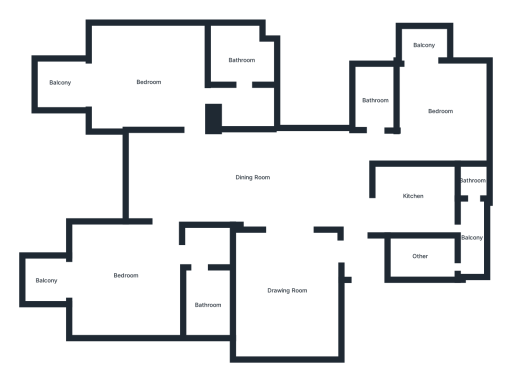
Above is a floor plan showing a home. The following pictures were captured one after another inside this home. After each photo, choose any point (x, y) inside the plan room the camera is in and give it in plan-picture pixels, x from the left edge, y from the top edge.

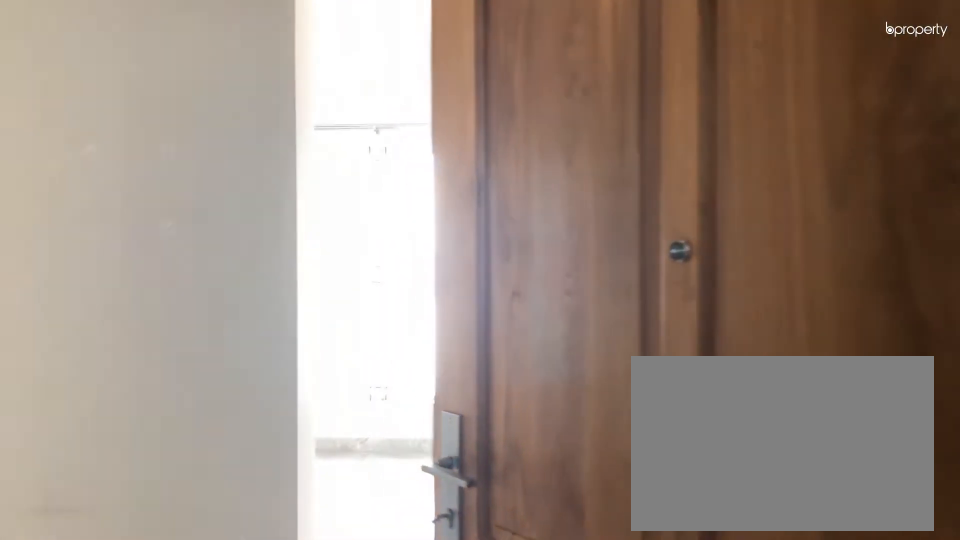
(350, 207)
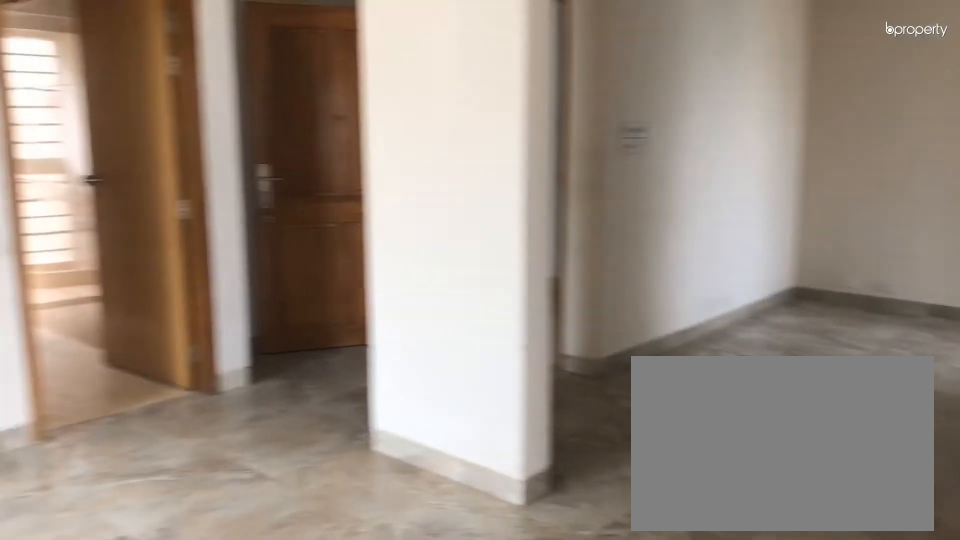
(252, 178)
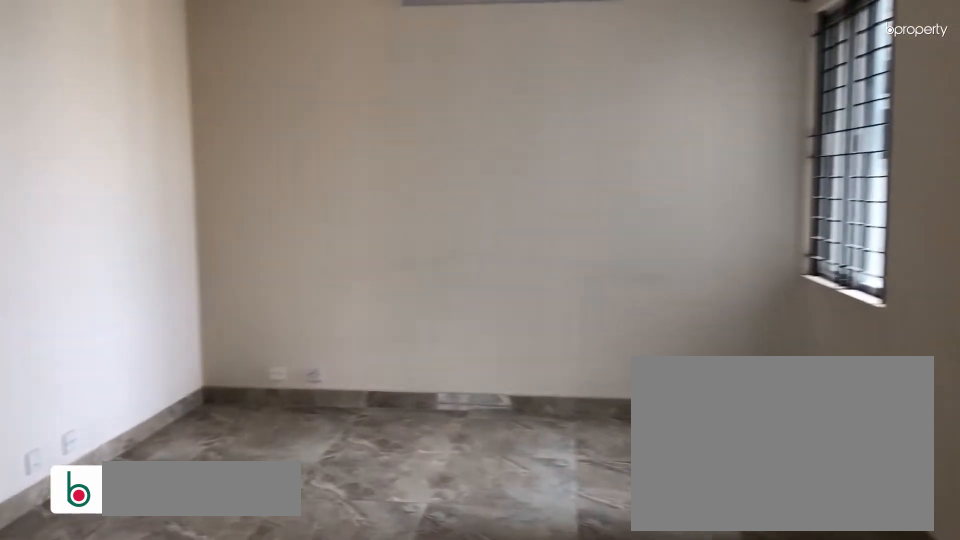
(285, 292)
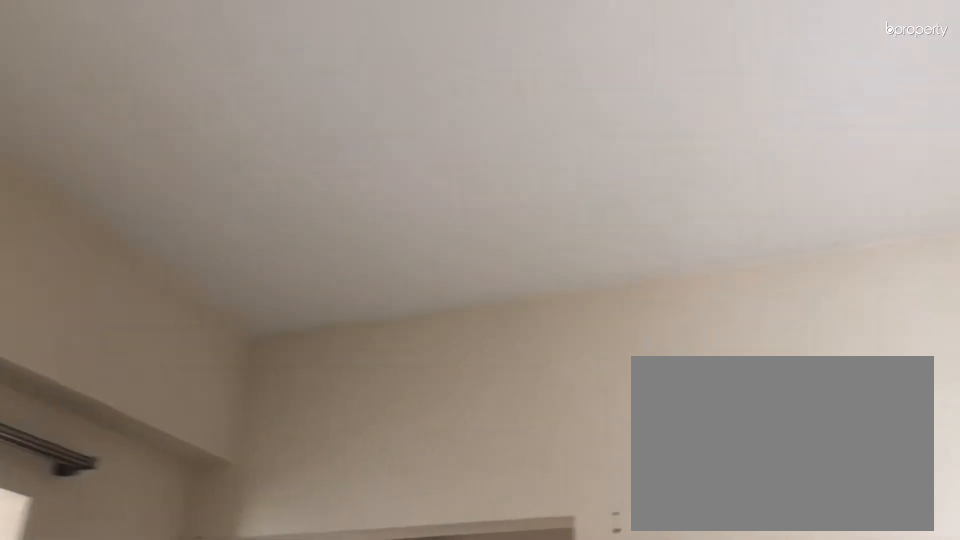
(285, 292)
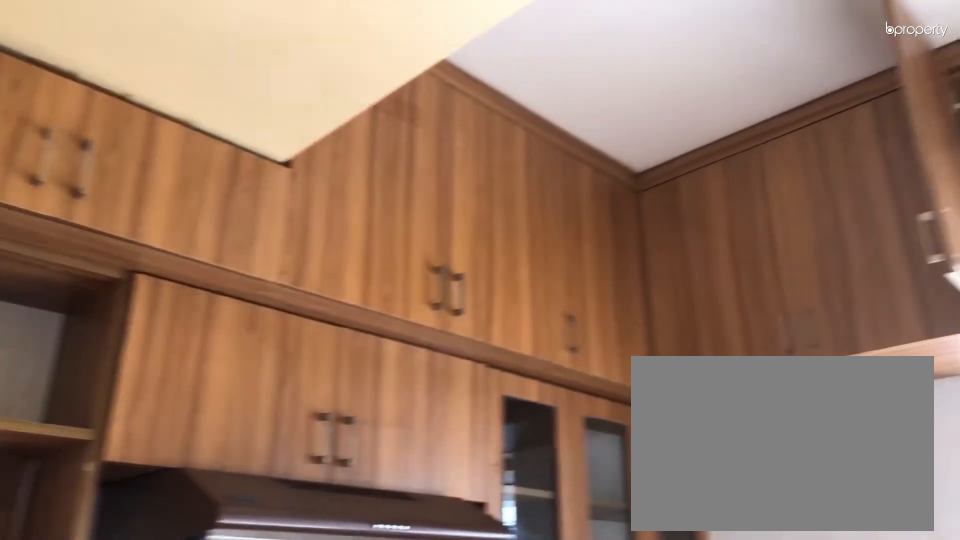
(412, 196)
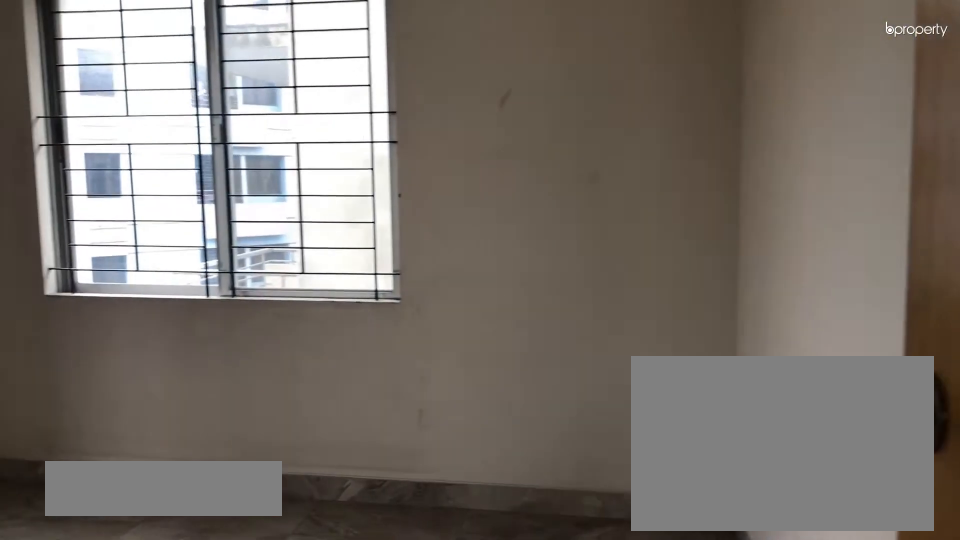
(440, 109)
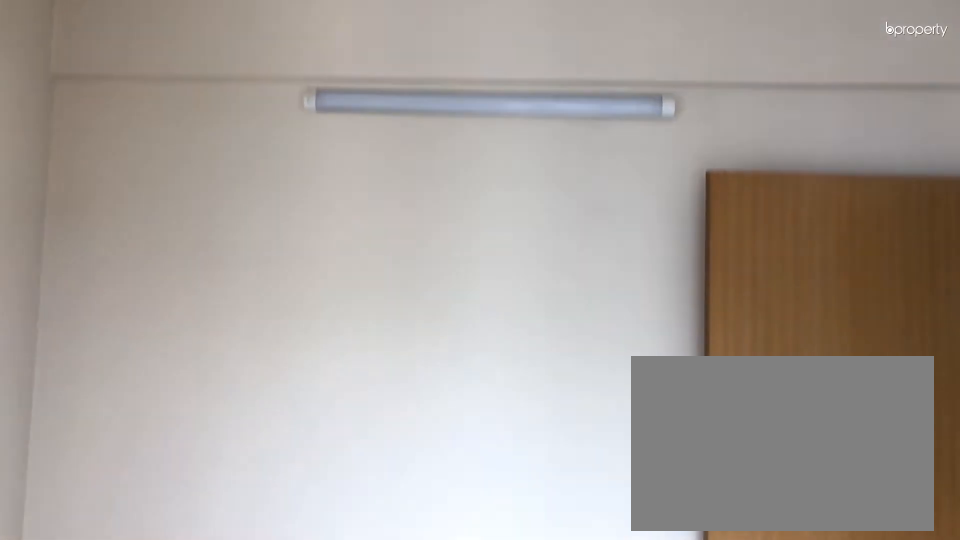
(440, 109)
